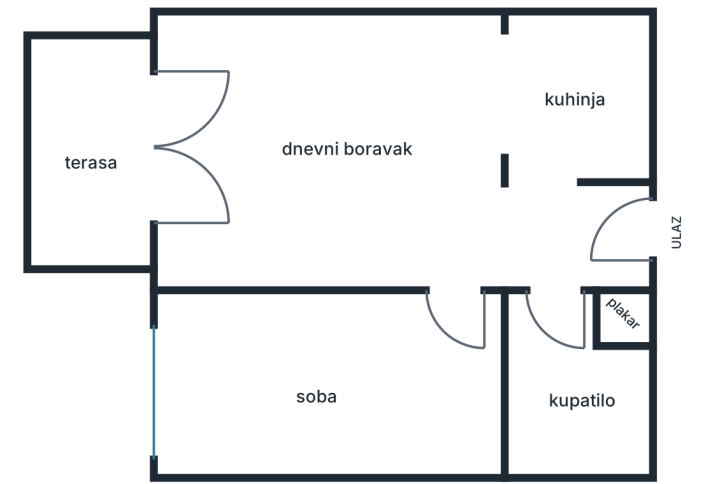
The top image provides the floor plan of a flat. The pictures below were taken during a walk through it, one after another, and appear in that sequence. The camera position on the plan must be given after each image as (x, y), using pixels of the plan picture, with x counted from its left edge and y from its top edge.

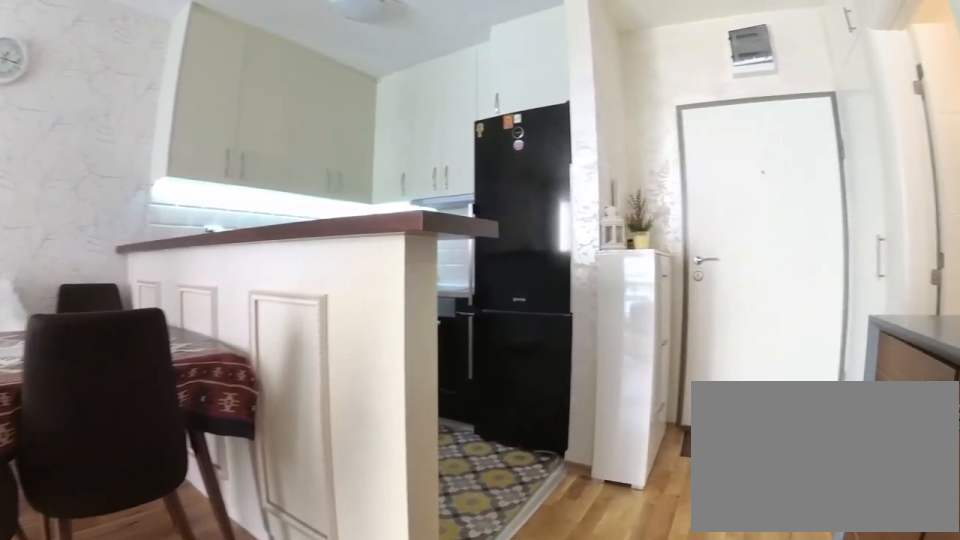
(446, 249)
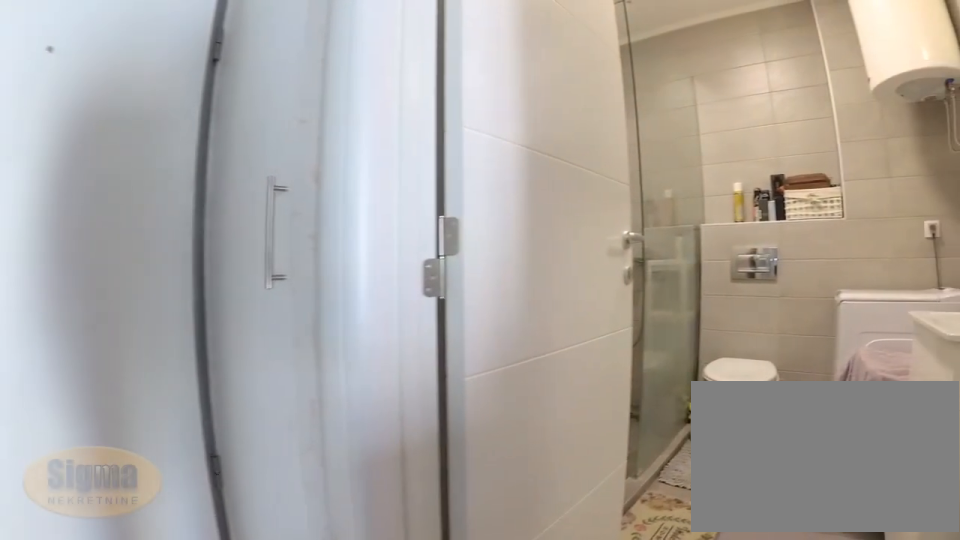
(554, 233)
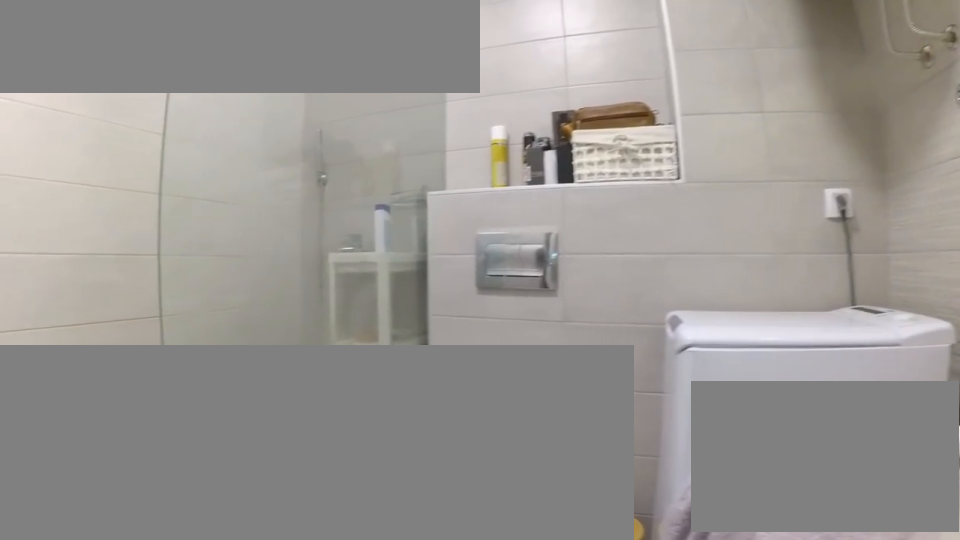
(558, 378)
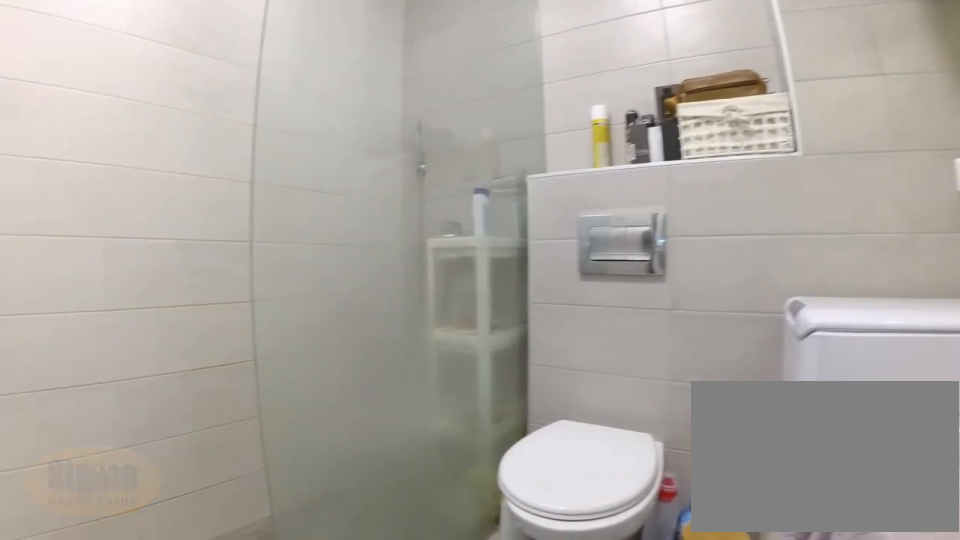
(555, 382)
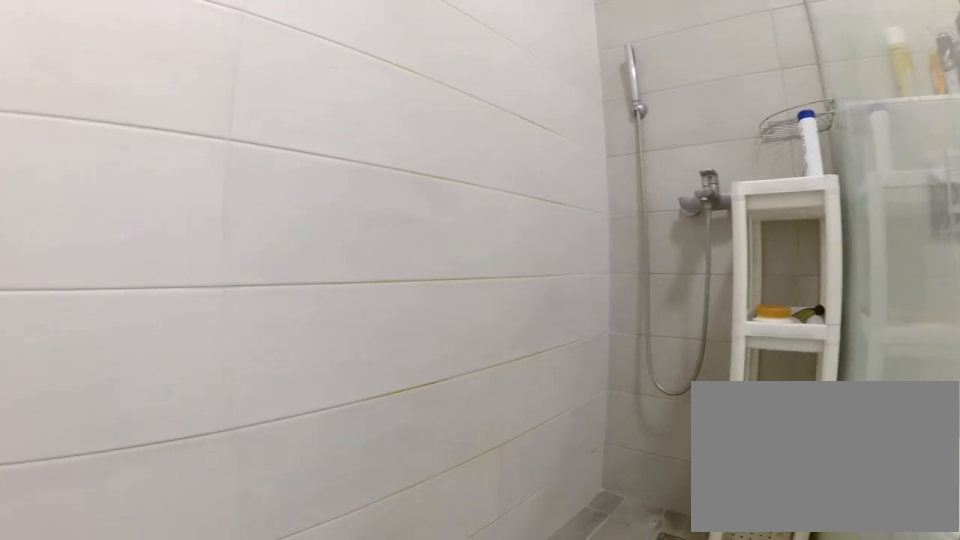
(631, 373)
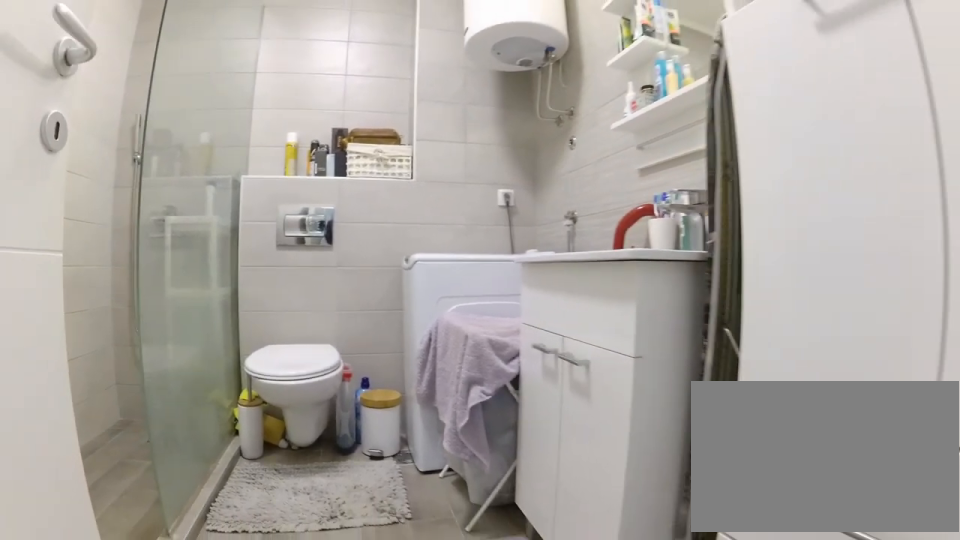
(558, 334)
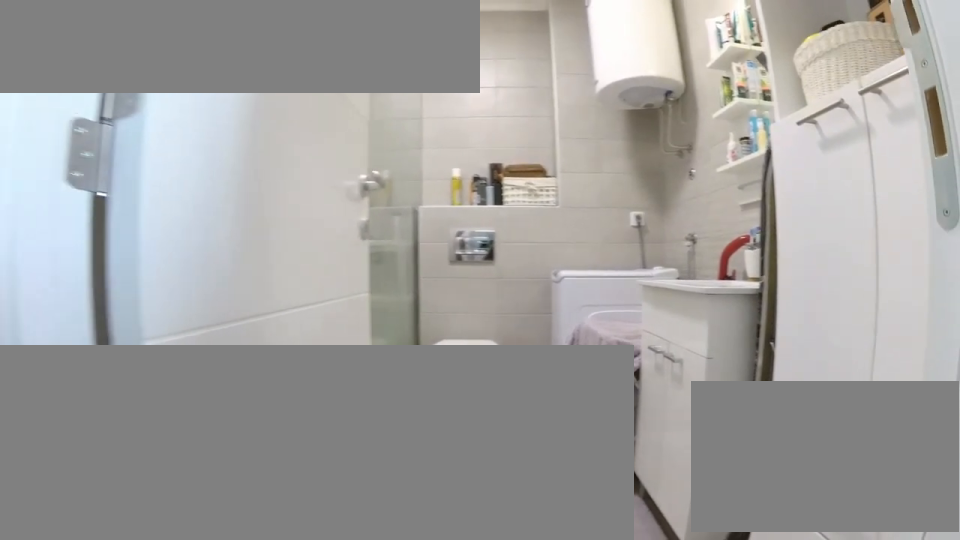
(543, 252)
